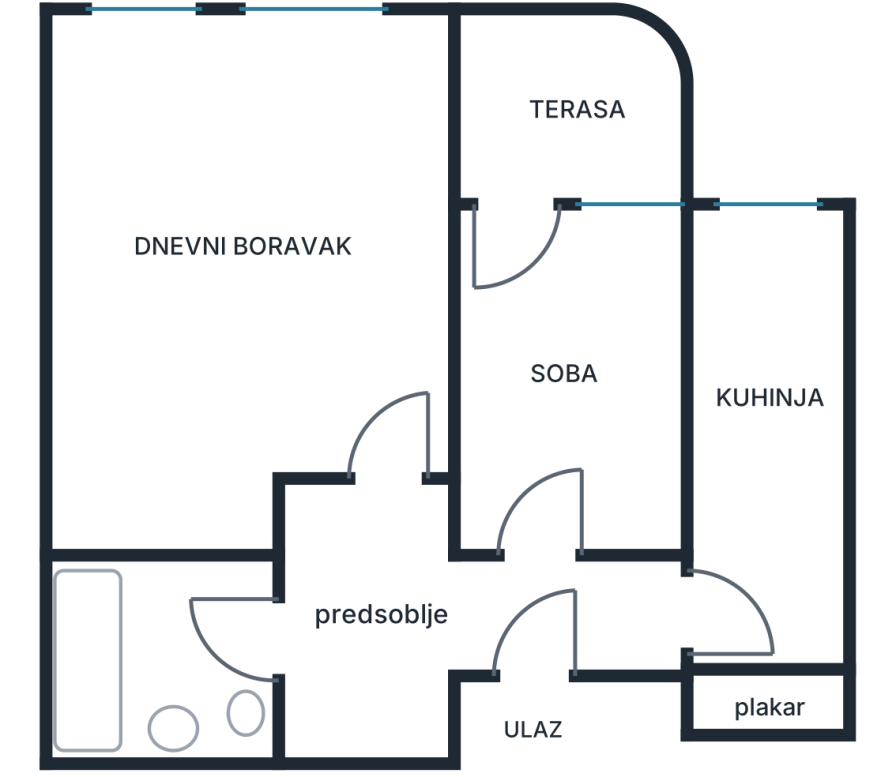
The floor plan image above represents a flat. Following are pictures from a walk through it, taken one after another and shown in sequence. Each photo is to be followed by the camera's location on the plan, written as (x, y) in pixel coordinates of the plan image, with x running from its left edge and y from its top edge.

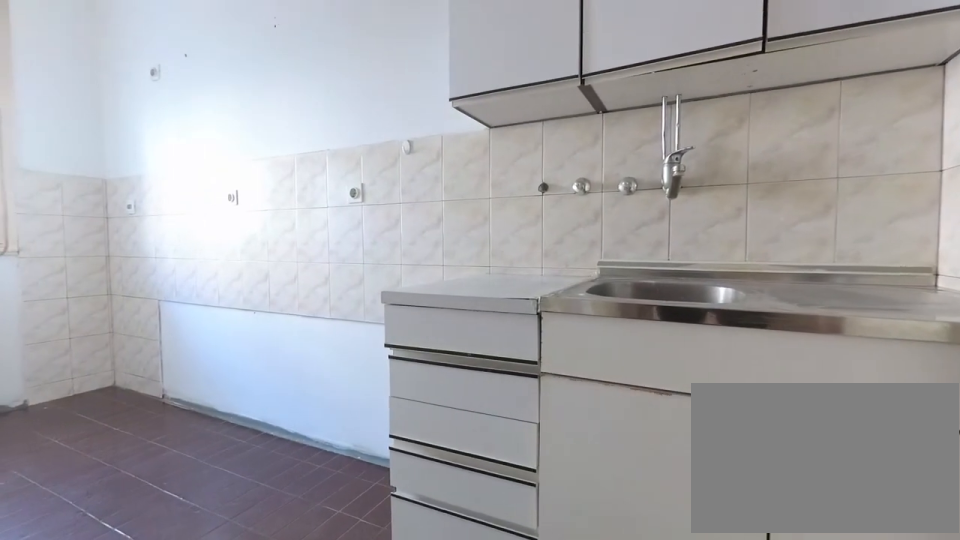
(689, 626)
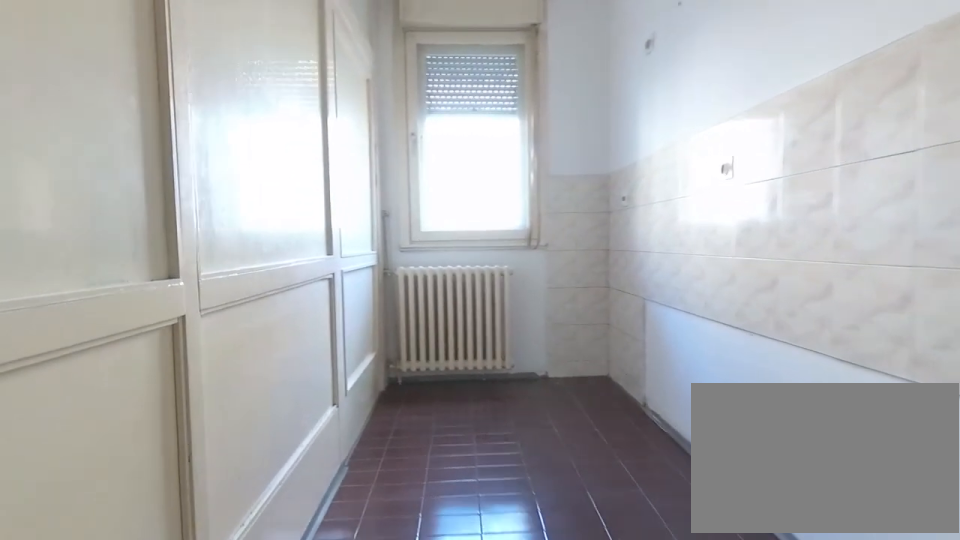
(766, 543)
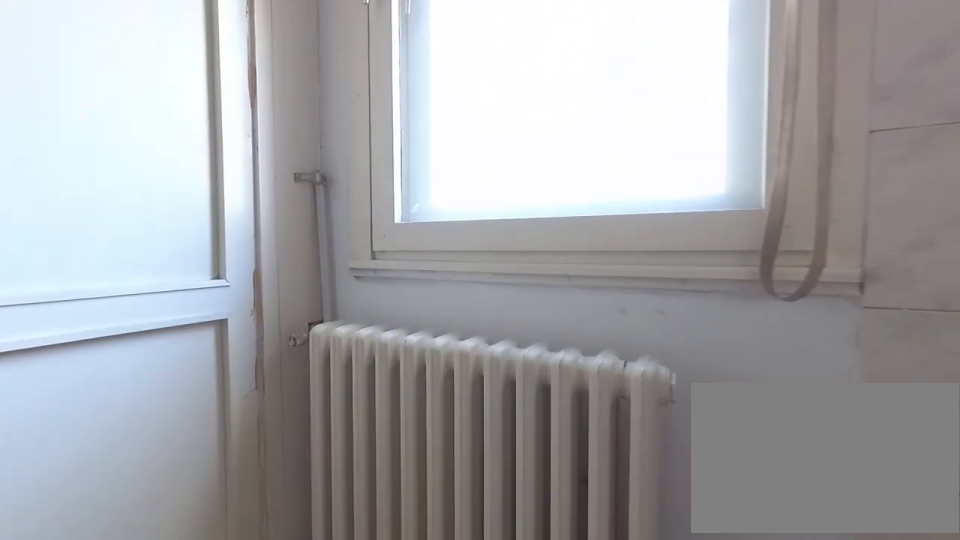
(765, 316)
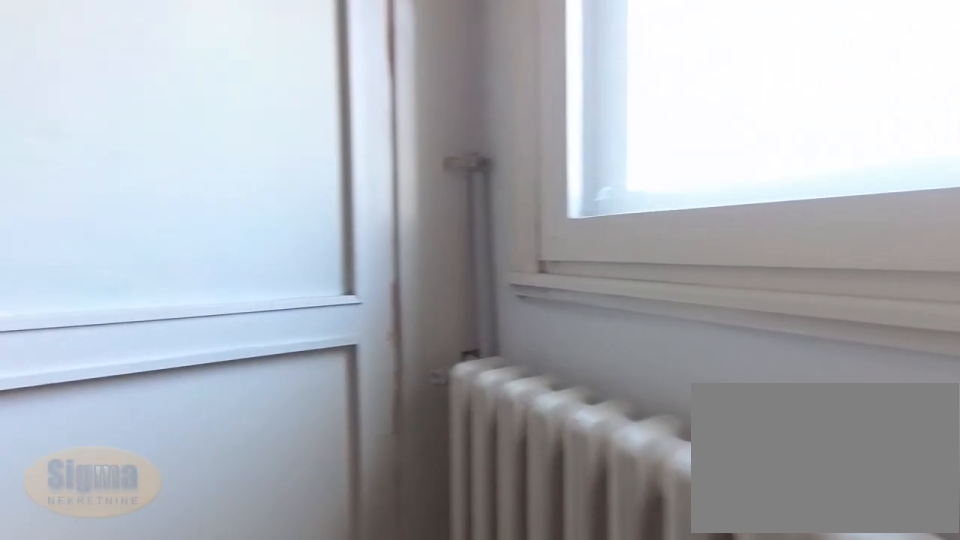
(787, 288)
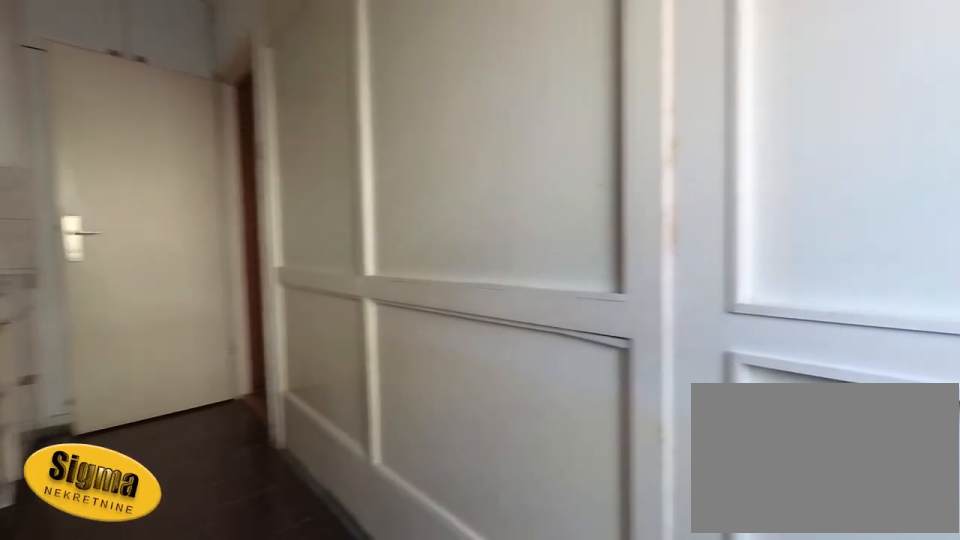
(797, 255)
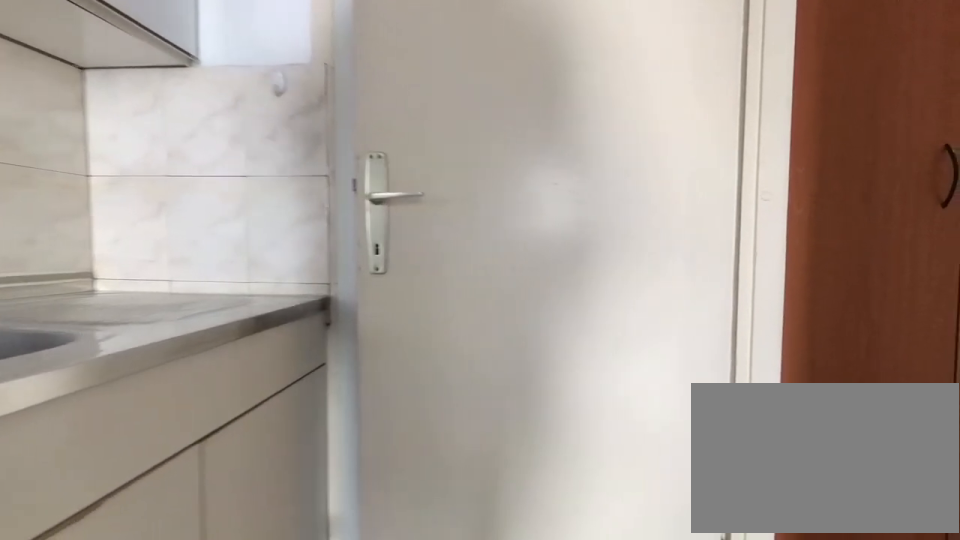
(763, 566)
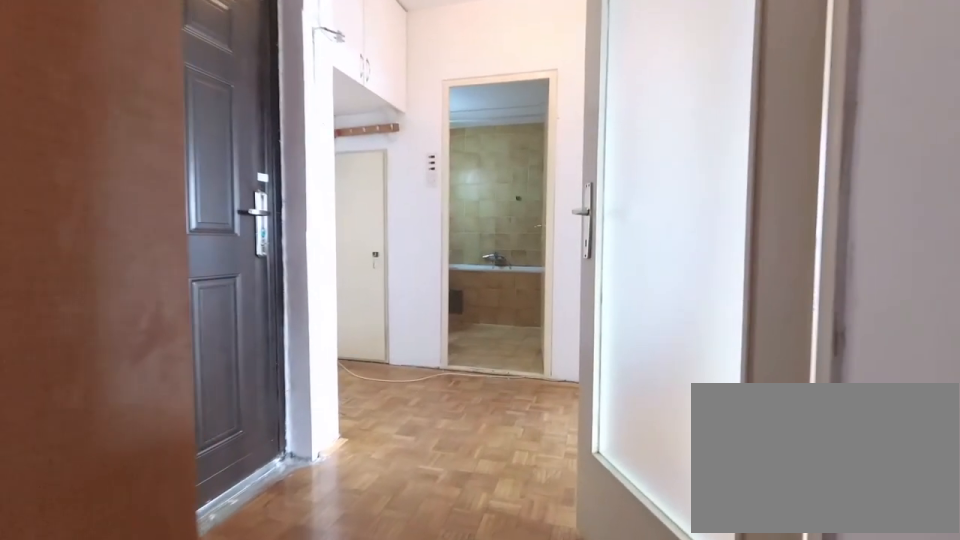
(747, 604)
